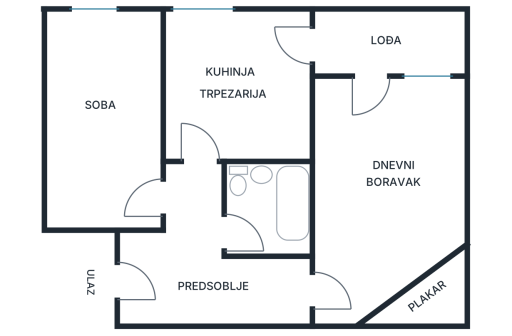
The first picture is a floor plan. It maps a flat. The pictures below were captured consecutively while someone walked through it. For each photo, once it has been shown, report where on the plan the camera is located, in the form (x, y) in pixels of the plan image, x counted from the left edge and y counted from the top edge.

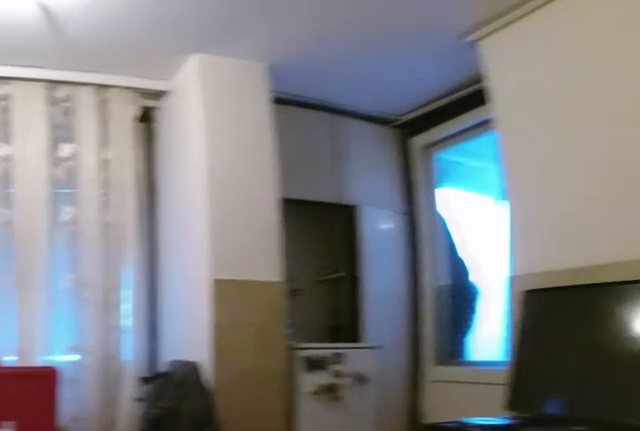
(189, 147)
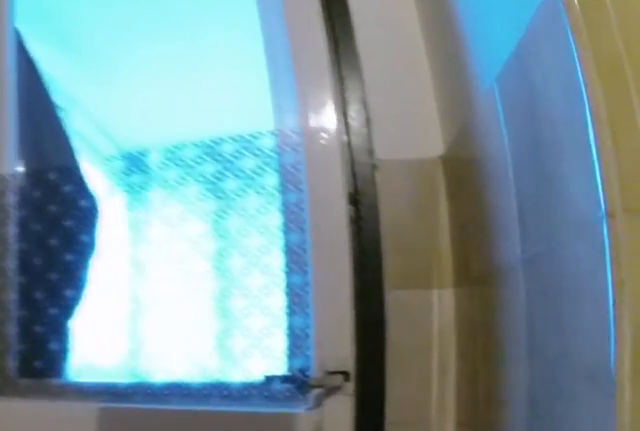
(266, 75)
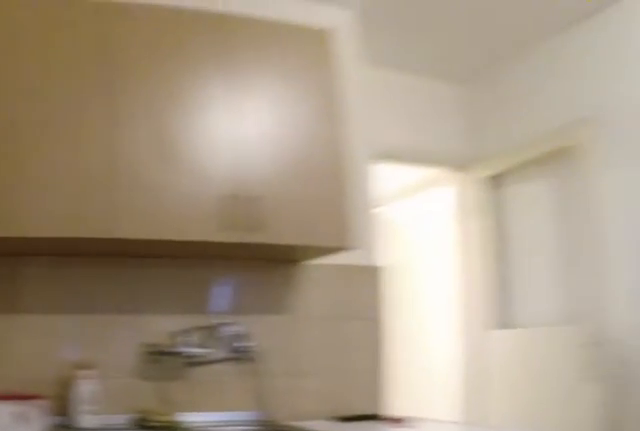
(274, 52)
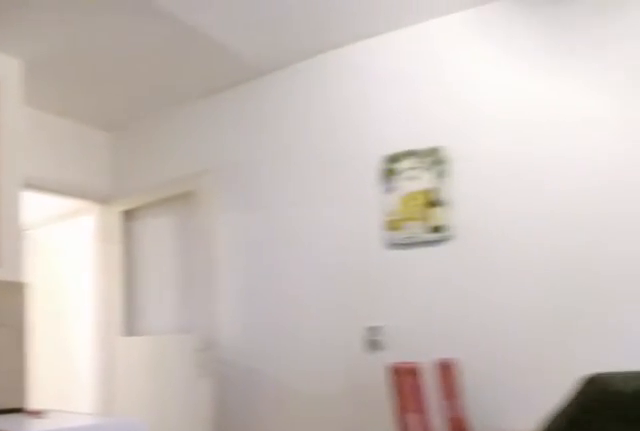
(282, 49)
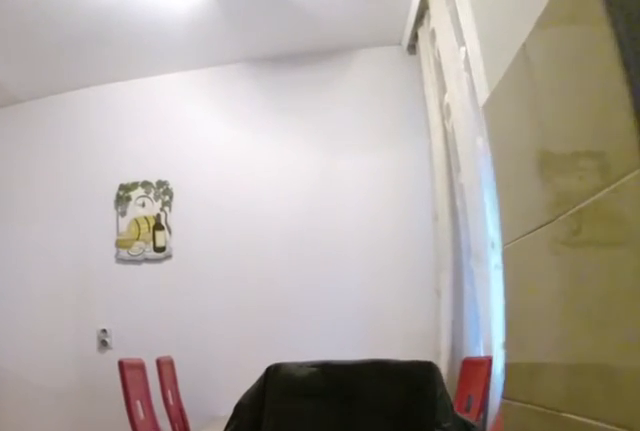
(286, 56)
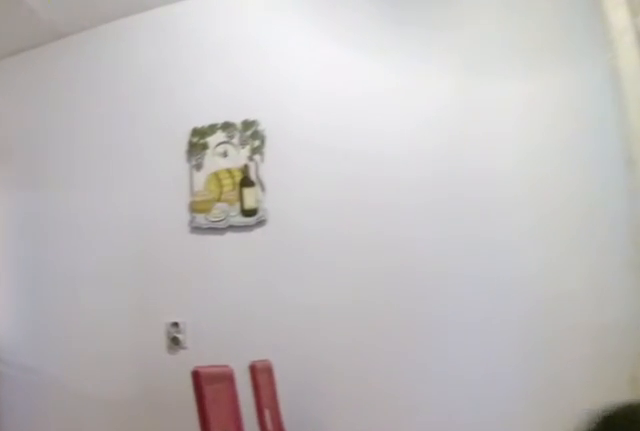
(254, 79)
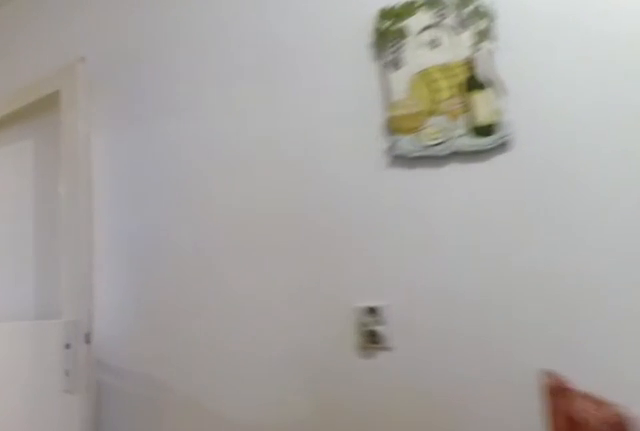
(231, 96)
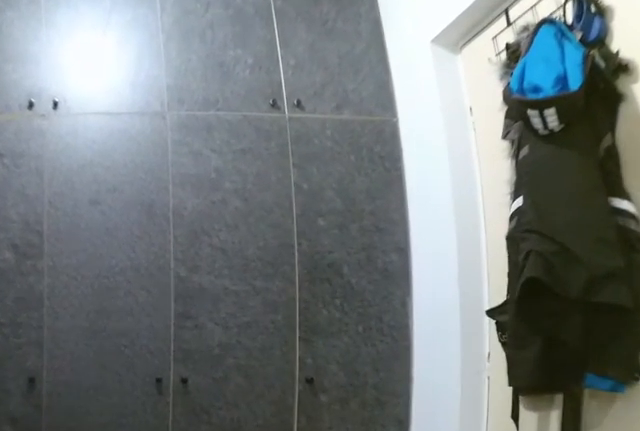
(199, 224)
